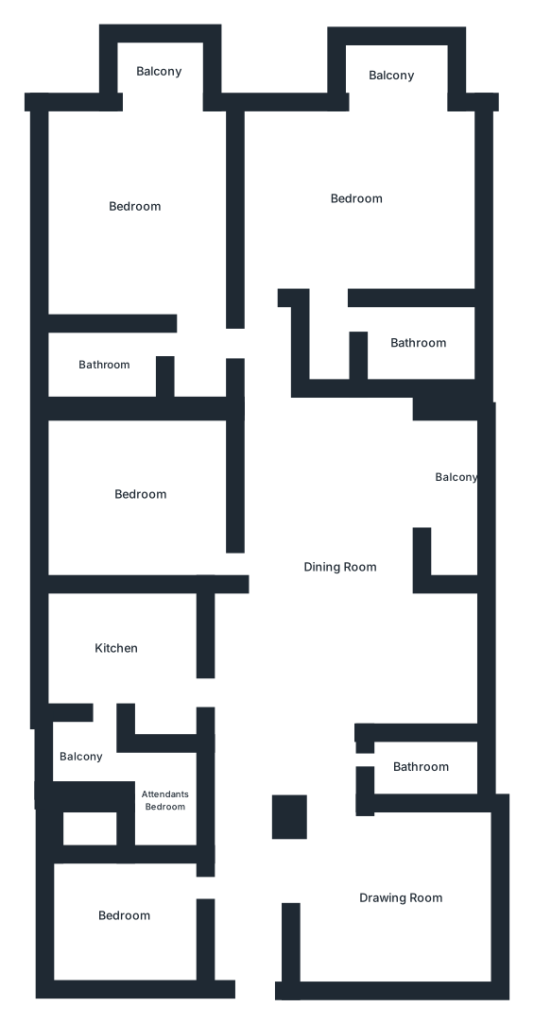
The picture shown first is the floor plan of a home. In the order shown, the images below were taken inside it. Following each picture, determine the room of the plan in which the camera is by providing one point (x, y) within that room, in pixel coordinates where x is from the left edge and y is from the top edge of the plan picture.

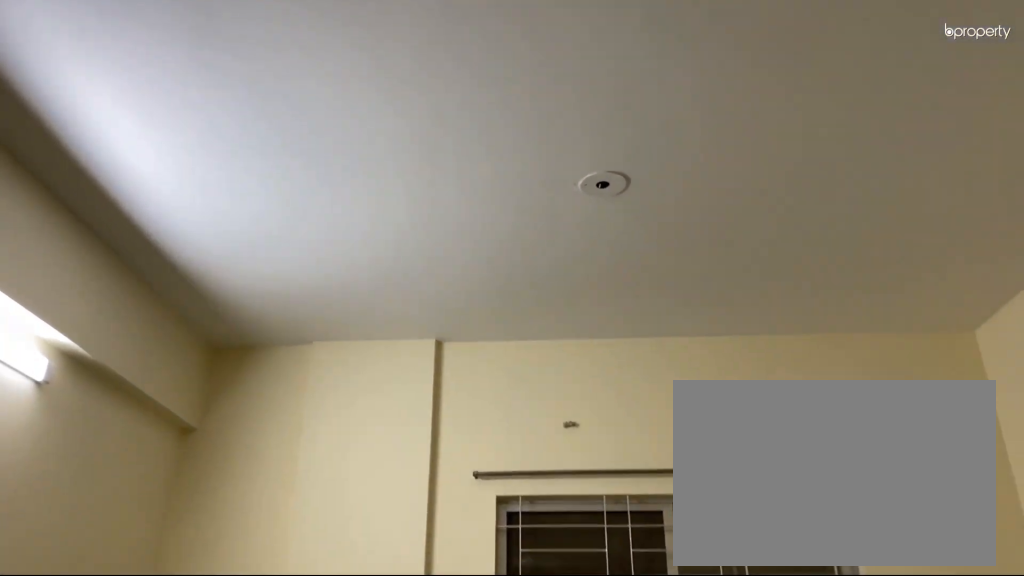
(397, 895)
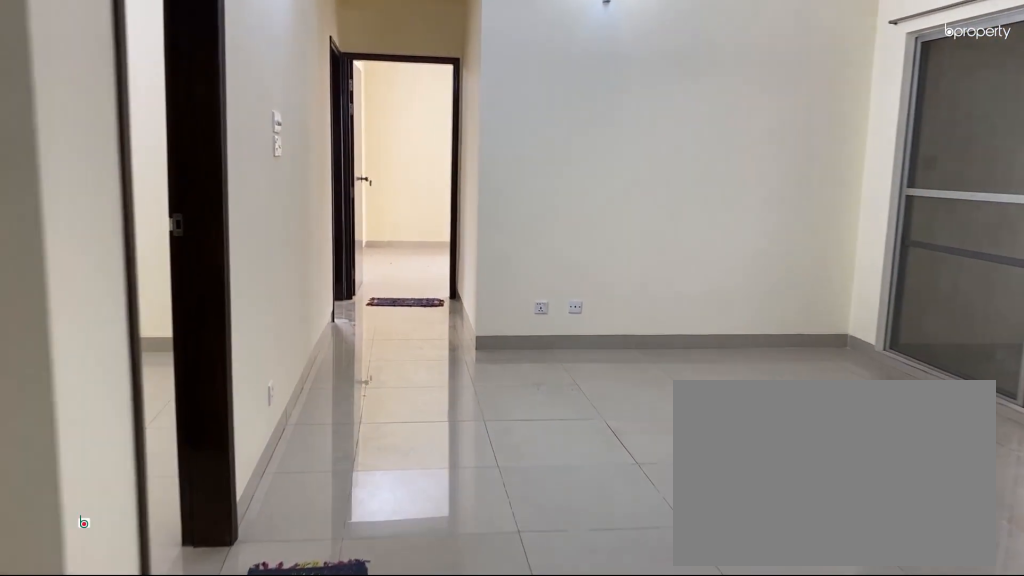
(338, 568)
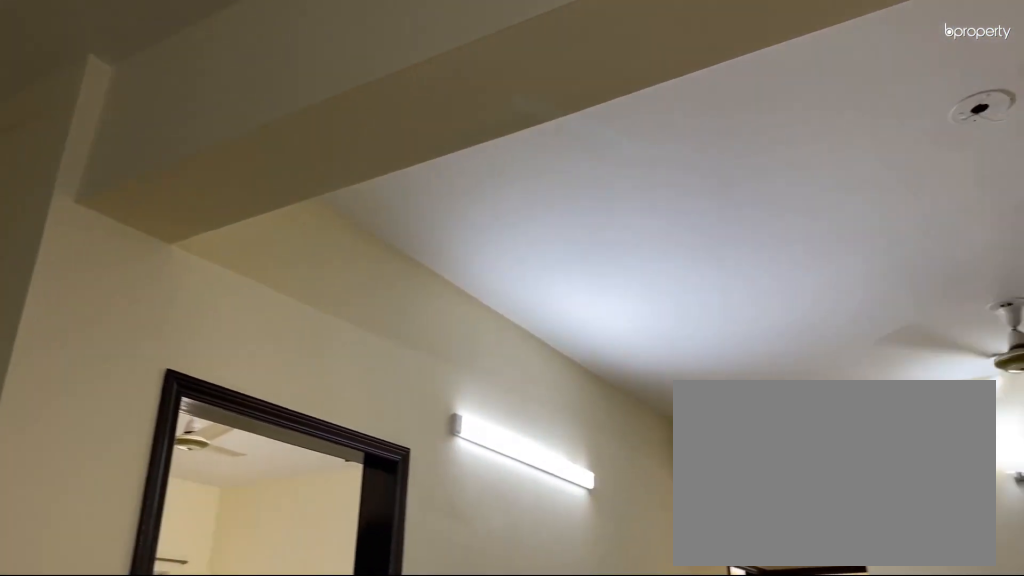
(338, 568)
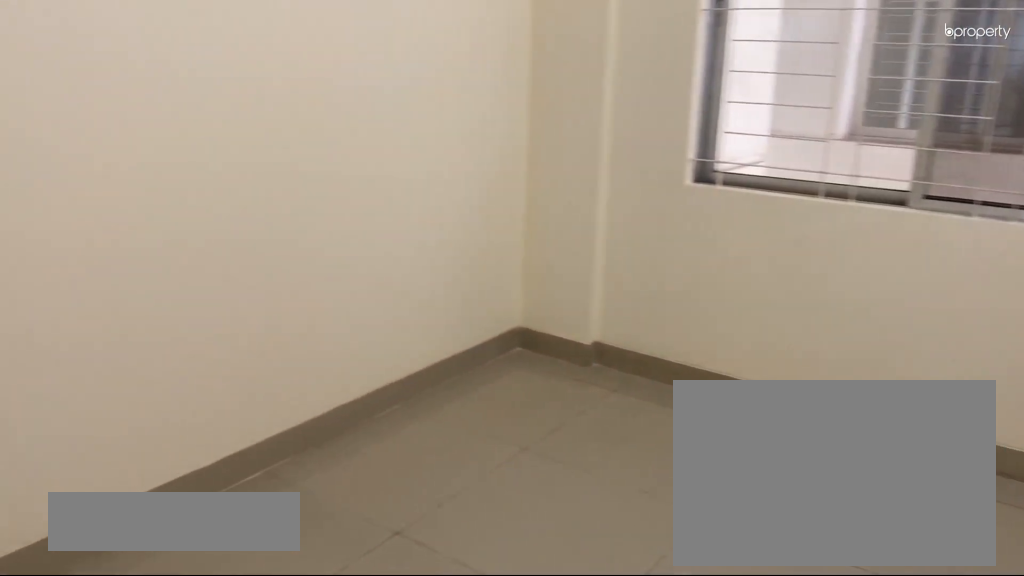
(123, 914)
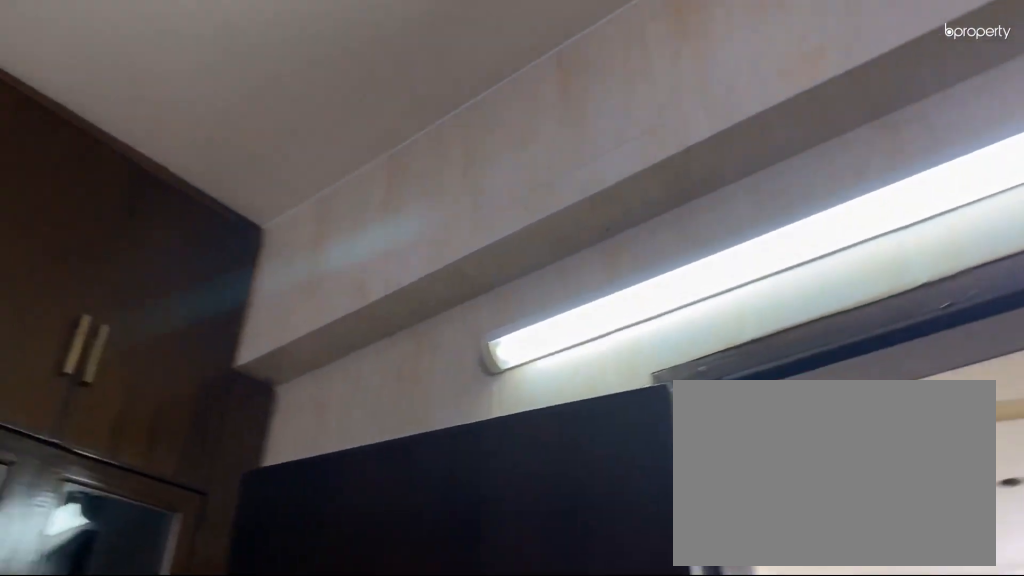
(119, 647)
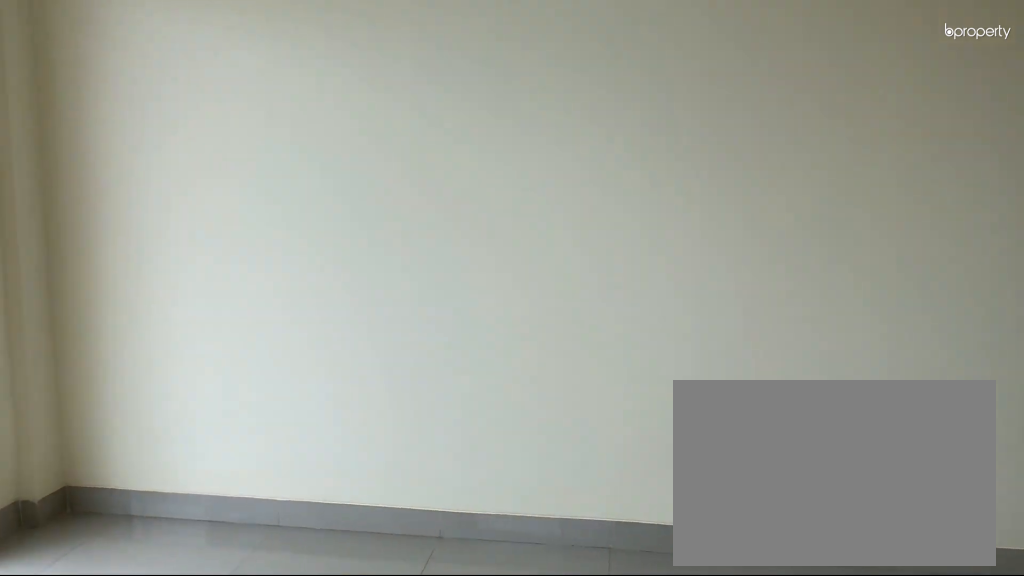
(134, 213)
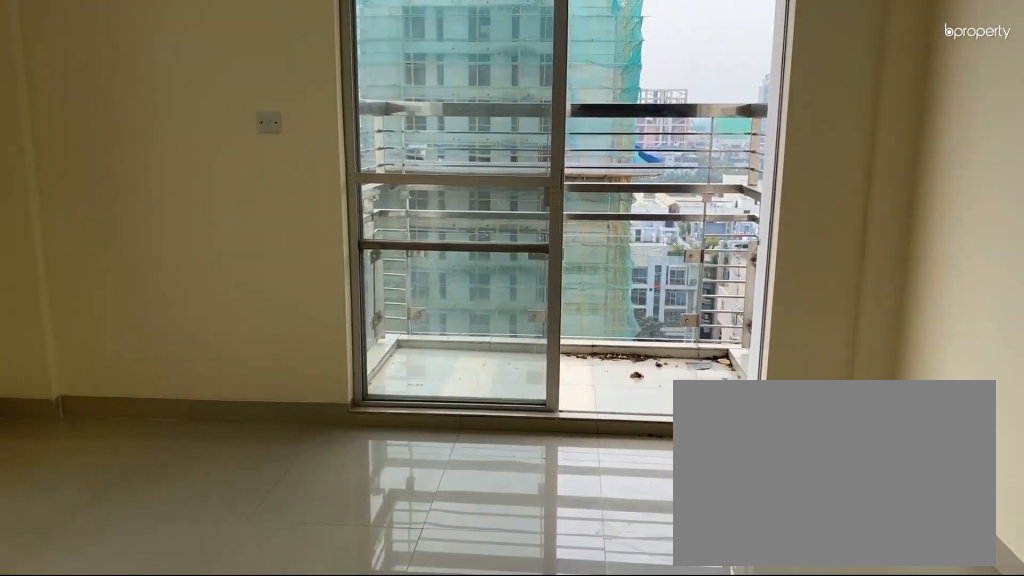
(134, 213)
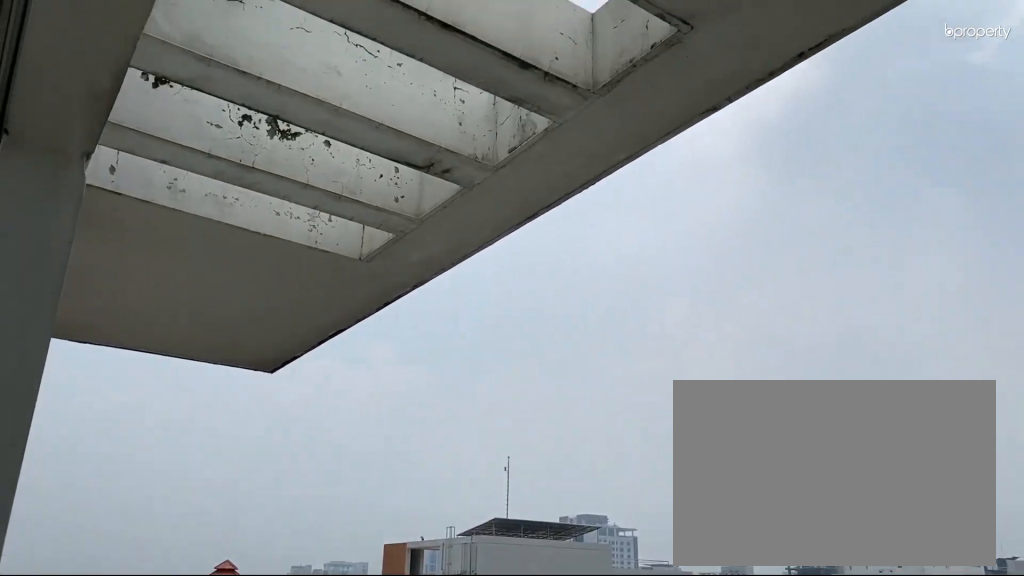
(160, 72)
